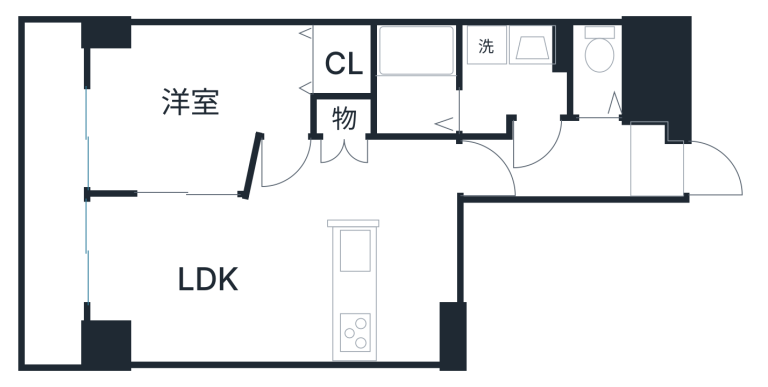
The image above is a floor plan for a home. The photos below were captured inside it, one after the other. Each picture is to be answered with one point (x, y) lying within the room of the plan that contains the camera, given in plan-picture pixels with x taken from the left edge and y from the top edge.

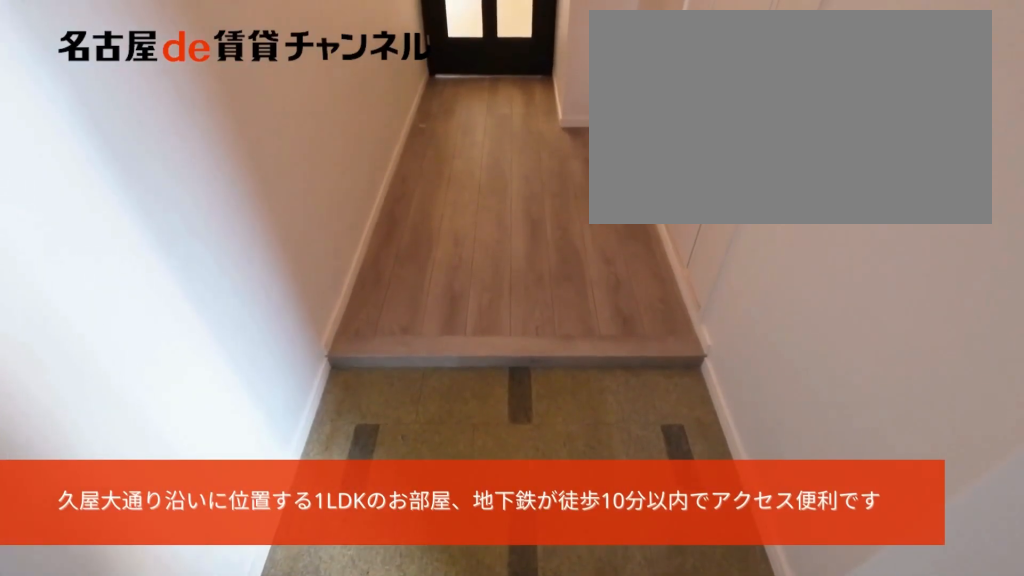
(659, 162)
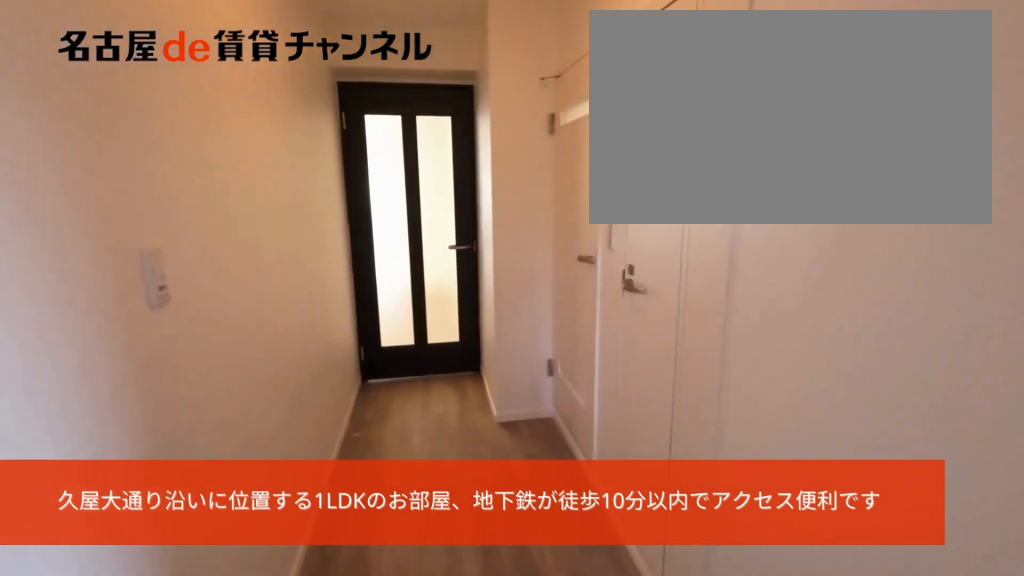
(659, 162)
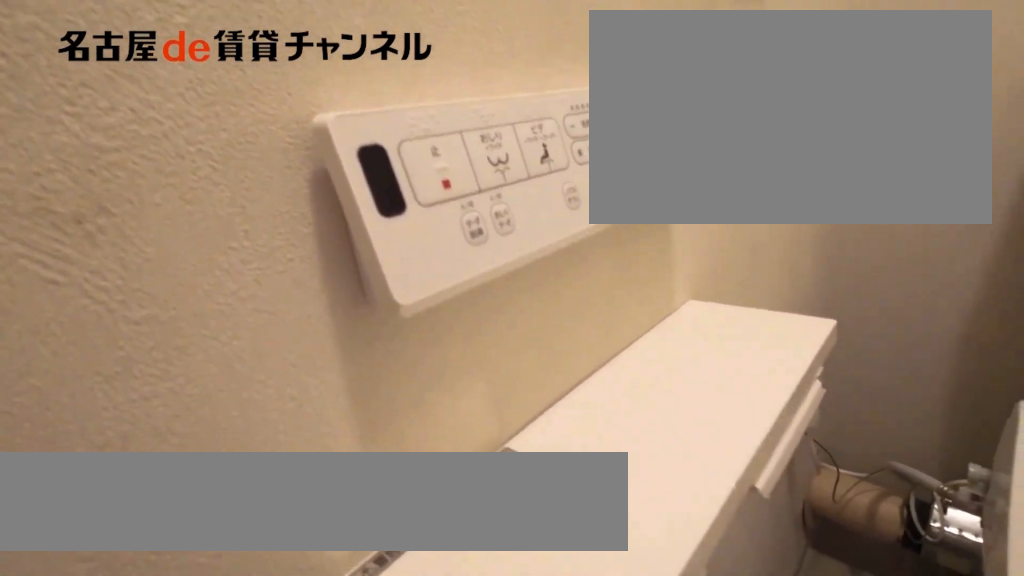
(599, 73)
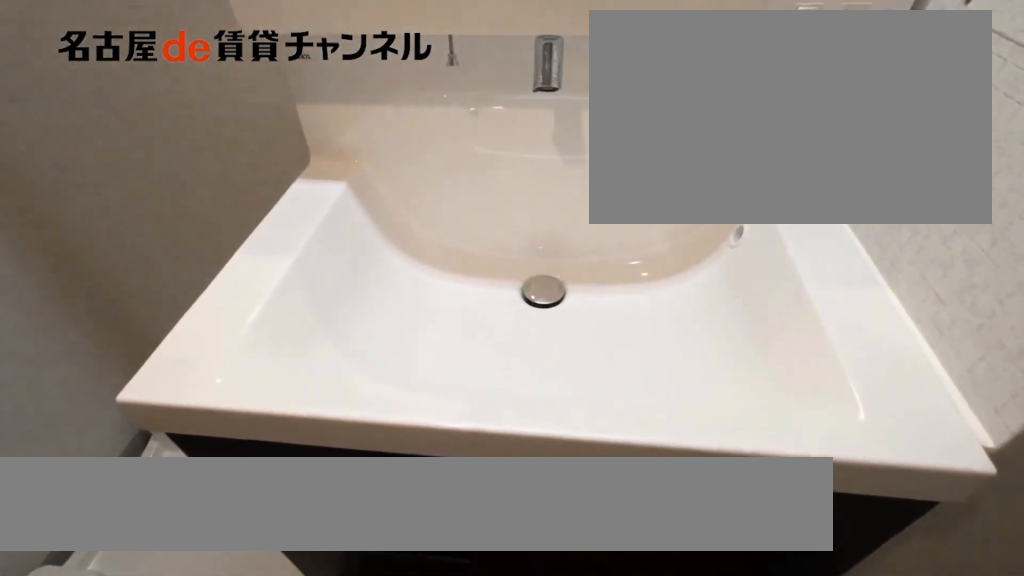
(514, 75)
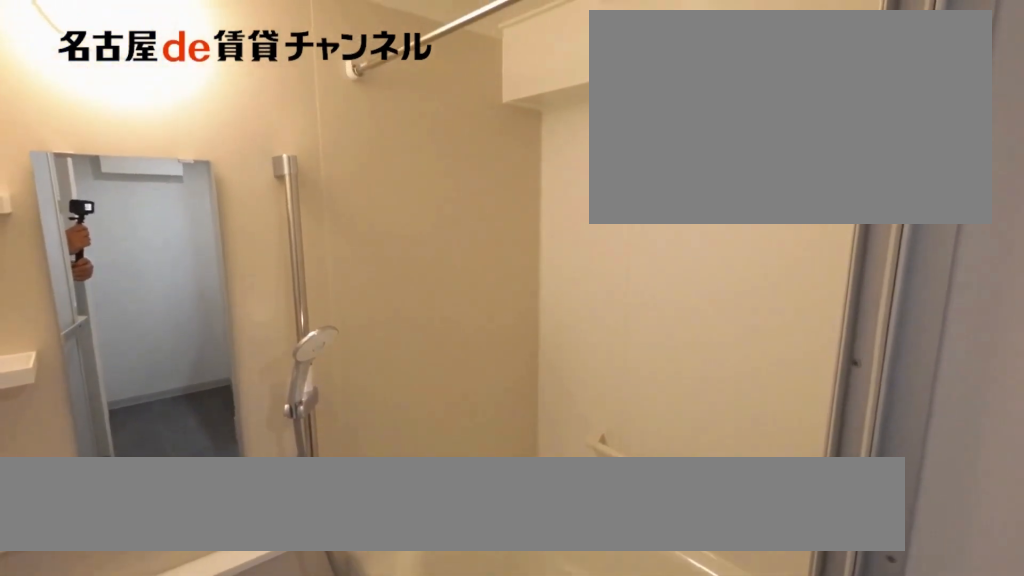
(413, 82)
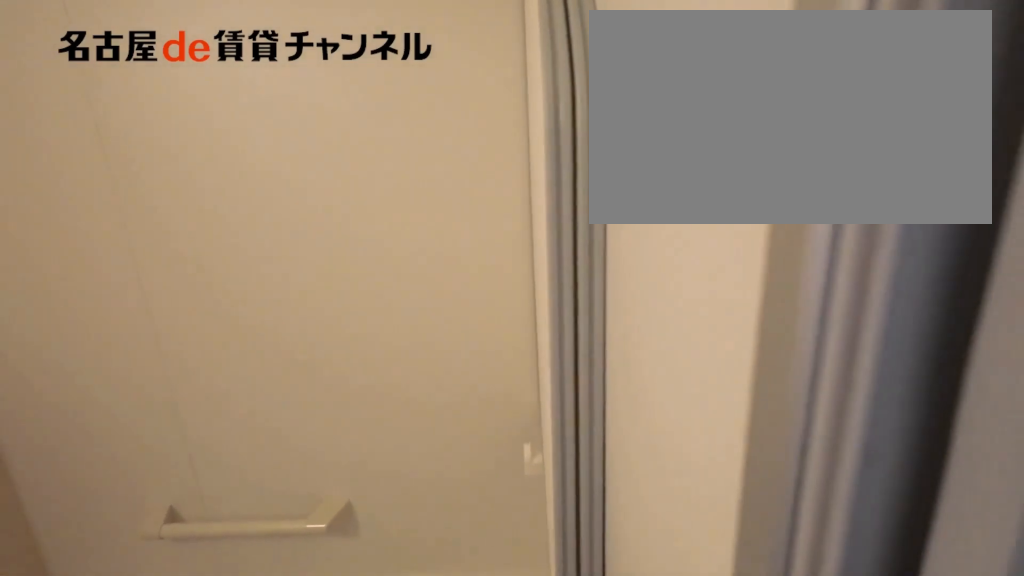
(413, 82)
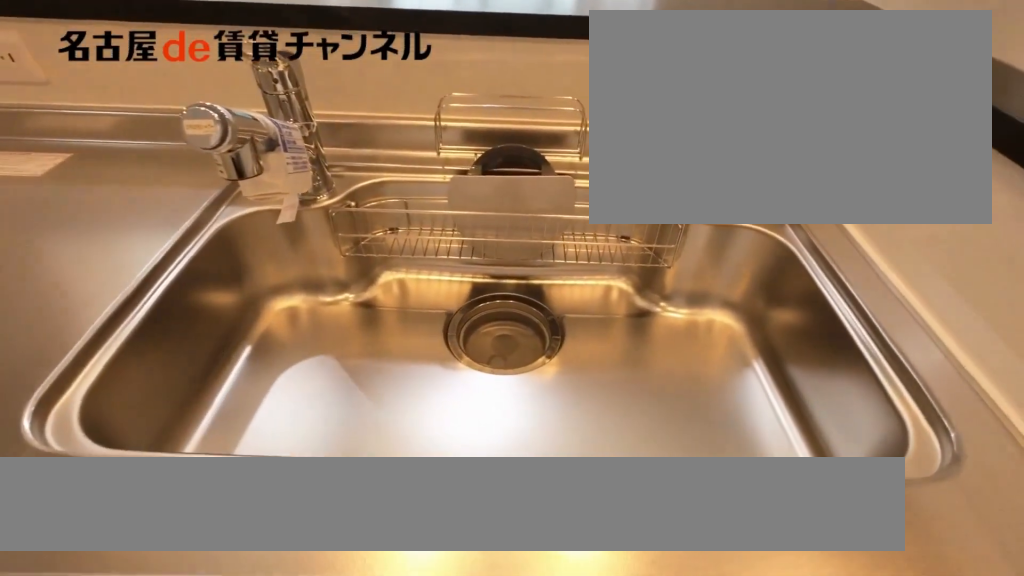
(393, 295)
